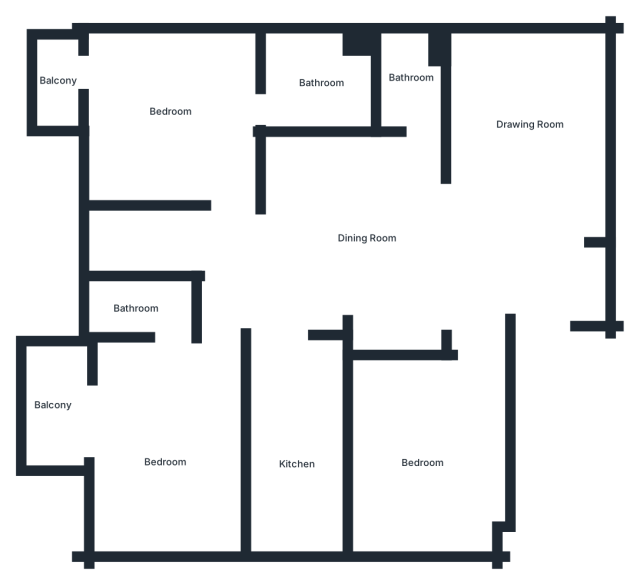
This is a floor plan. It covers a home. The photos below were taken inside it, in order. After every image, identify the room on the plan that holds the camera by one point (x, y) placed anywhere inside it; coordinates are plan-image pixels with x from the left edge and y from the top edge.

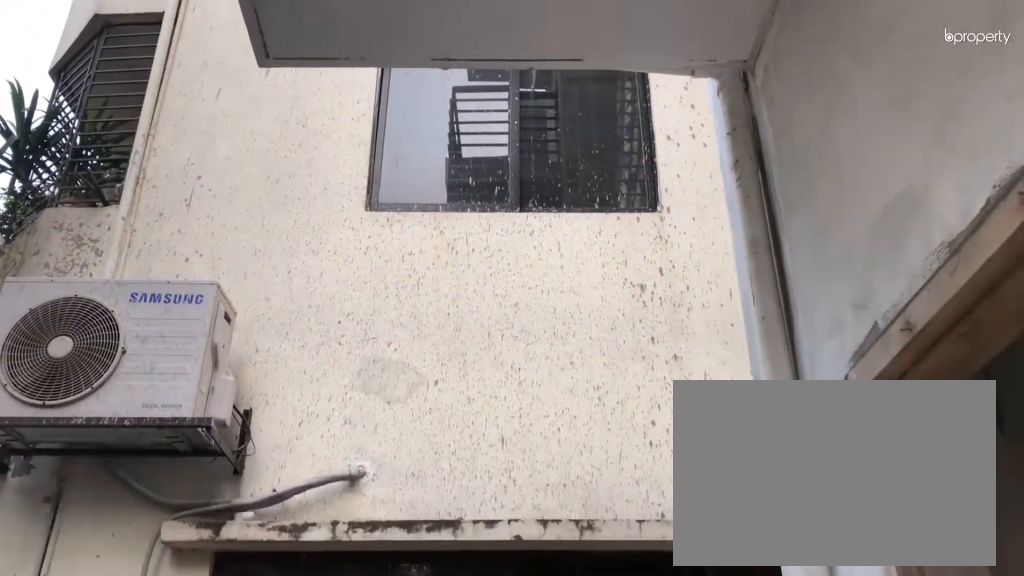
(57, 90)
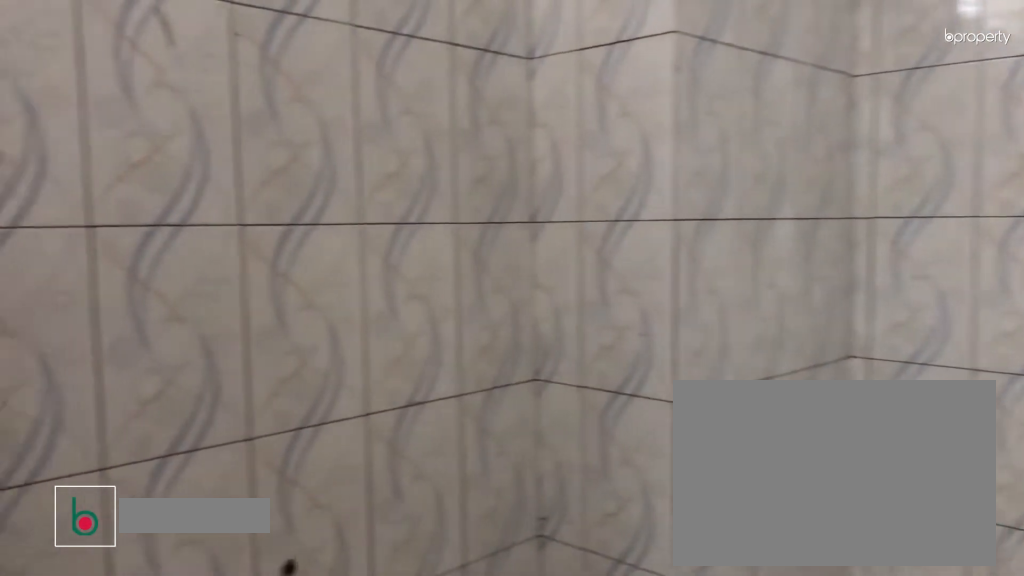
(316, 86)
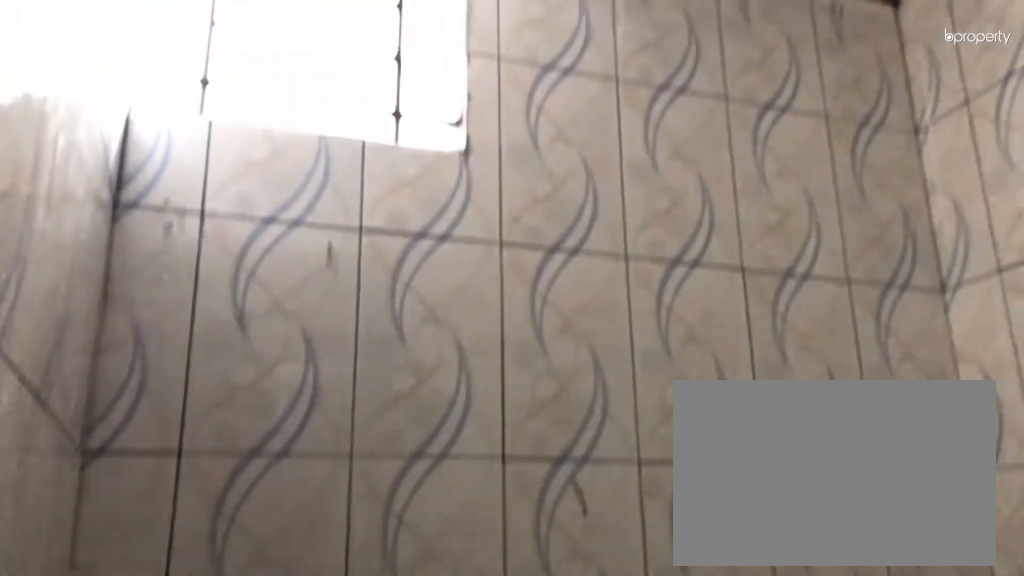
(316, 86)
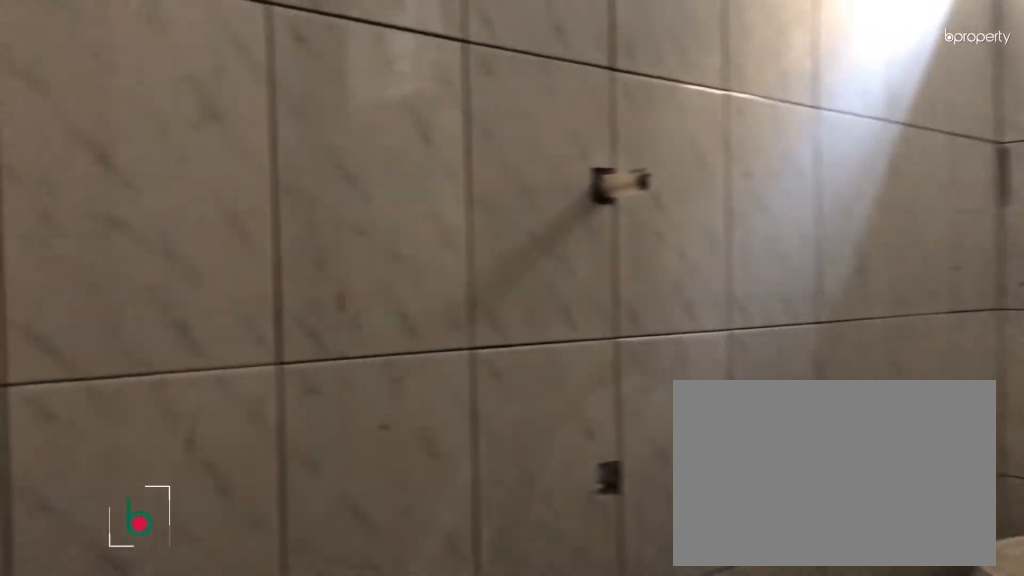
(407, 82)
